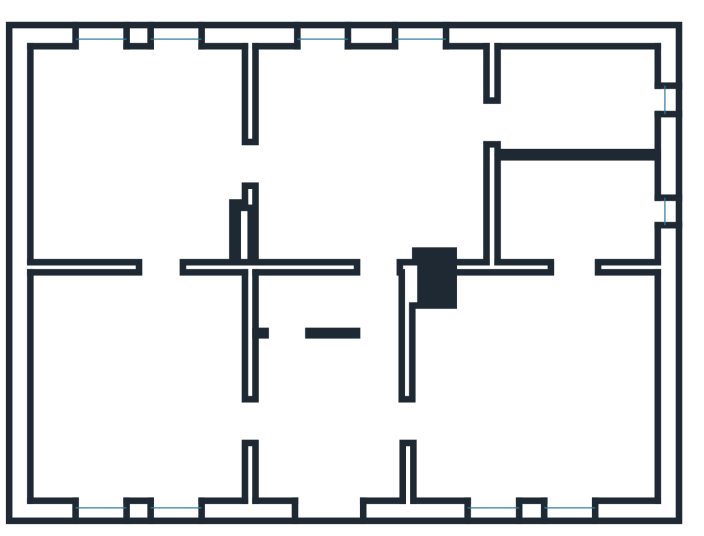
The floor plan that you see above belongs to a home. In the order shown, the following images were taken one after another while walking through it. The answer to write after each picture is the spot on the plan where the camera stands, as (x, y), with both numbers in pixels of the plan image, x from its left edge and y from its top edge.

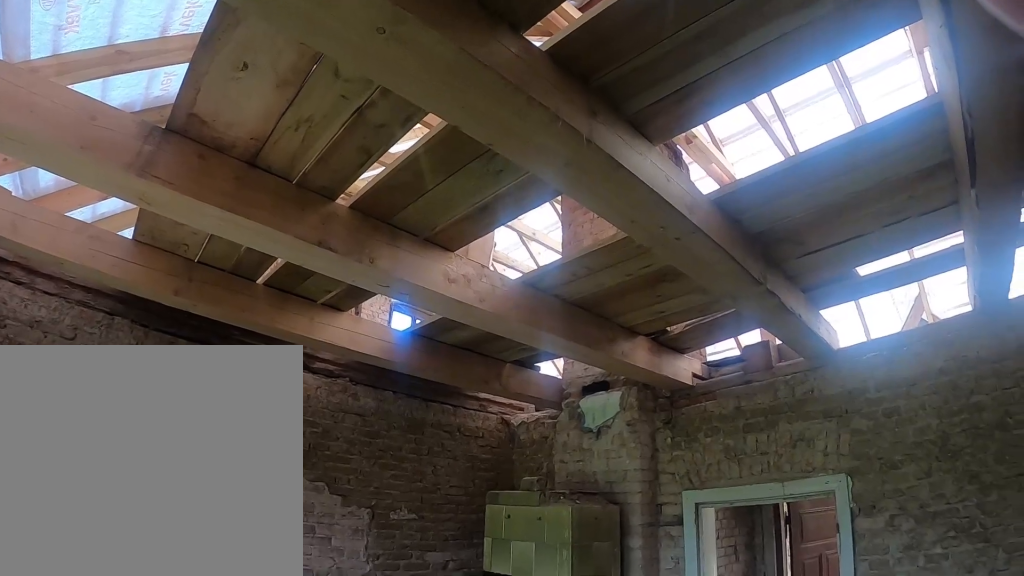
(378, 137)
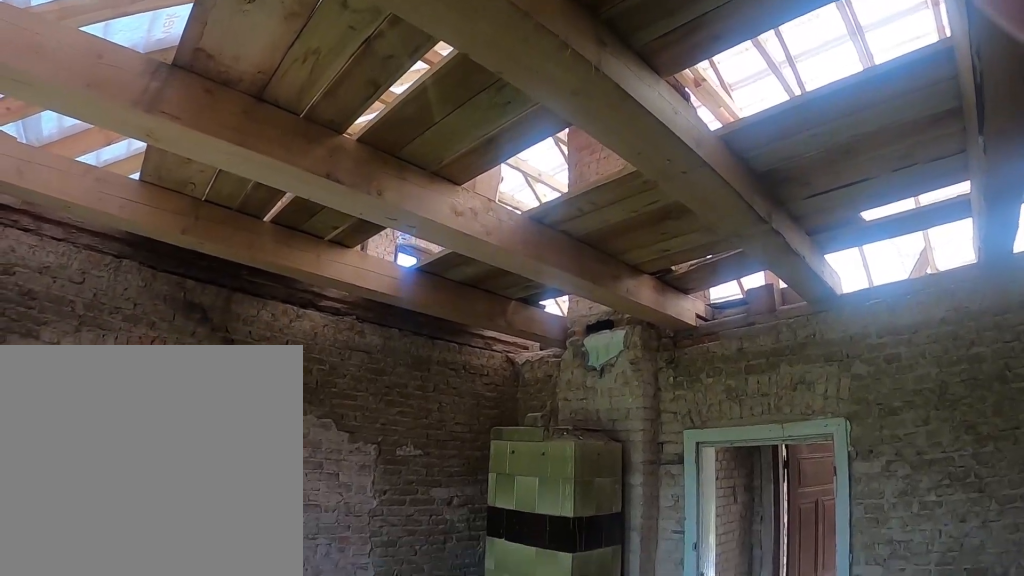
(384, 136)
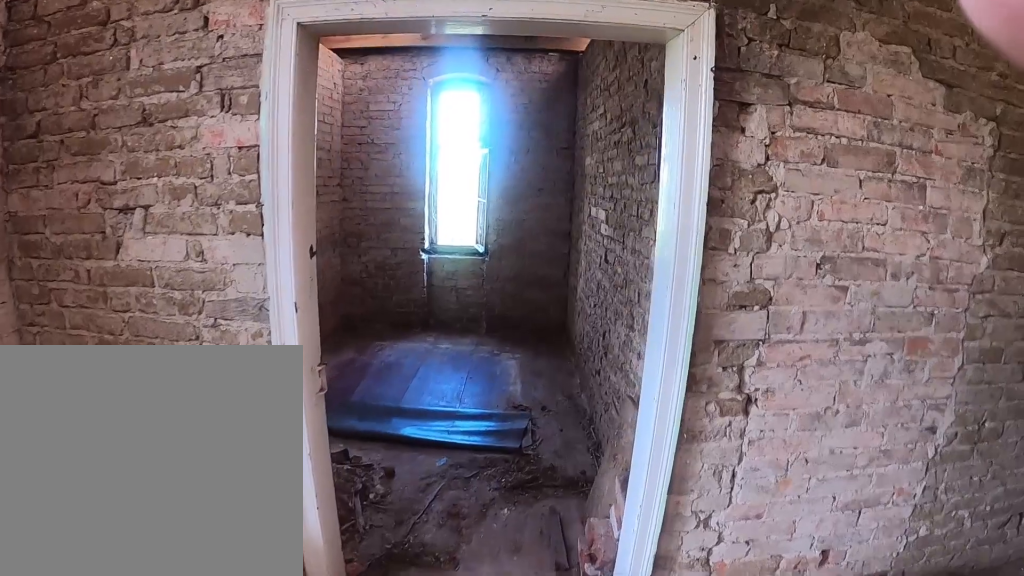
(443, 126)
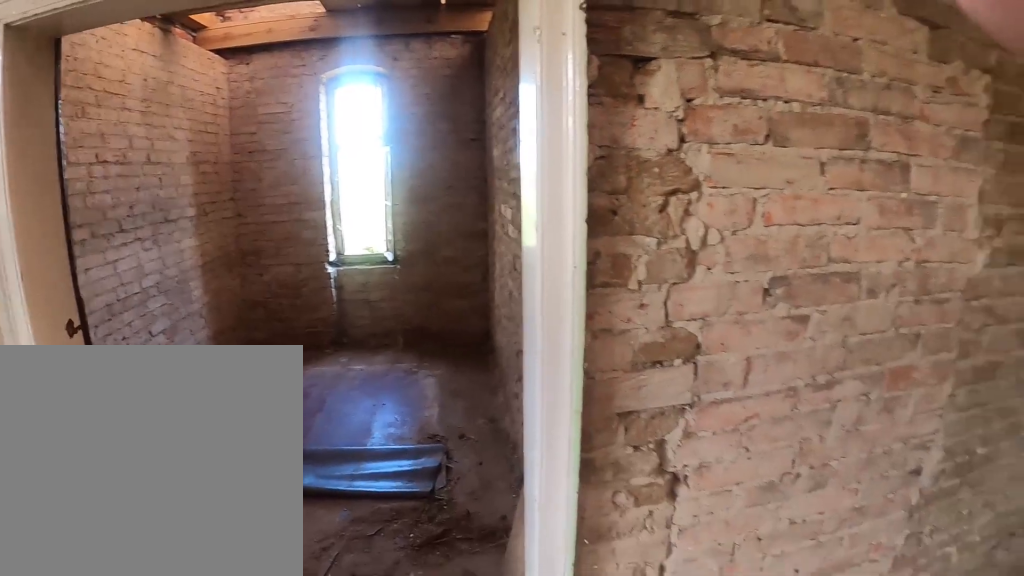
(450, 177)
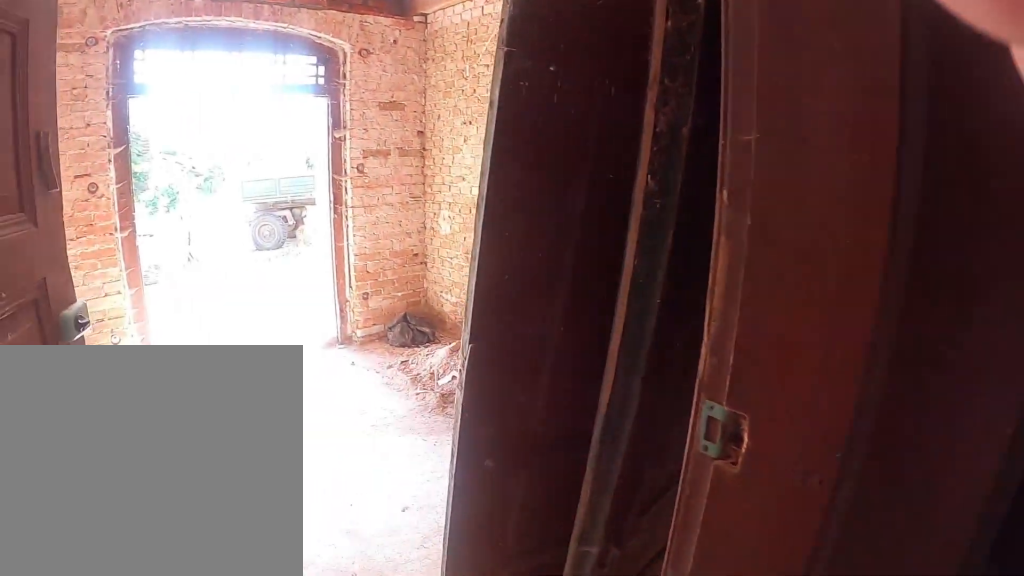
(370, 351)
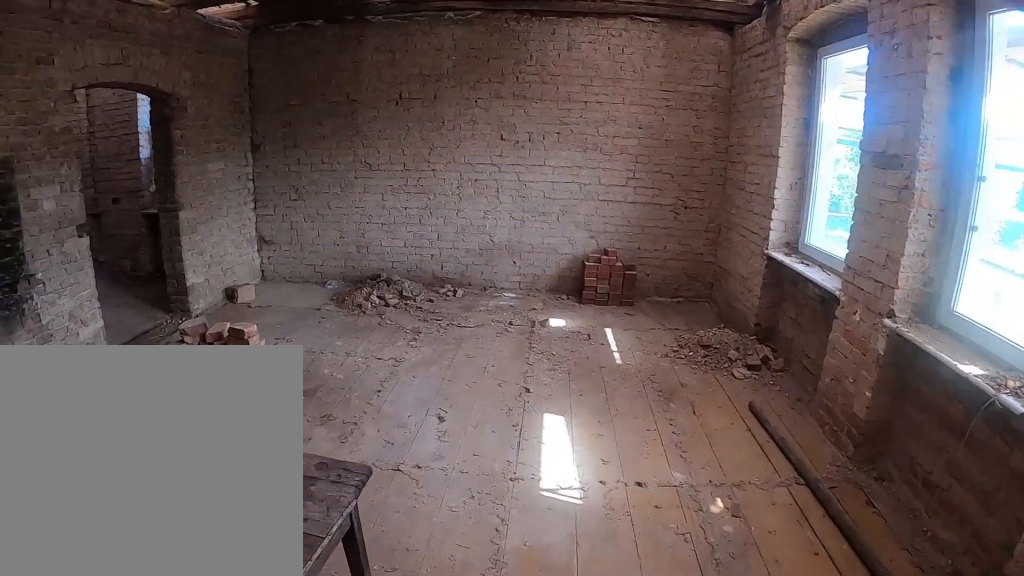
(409, 404)
